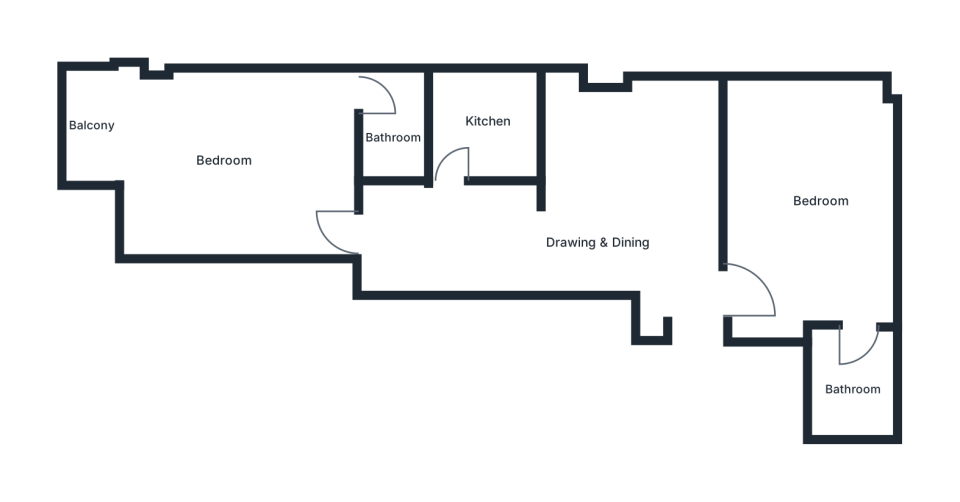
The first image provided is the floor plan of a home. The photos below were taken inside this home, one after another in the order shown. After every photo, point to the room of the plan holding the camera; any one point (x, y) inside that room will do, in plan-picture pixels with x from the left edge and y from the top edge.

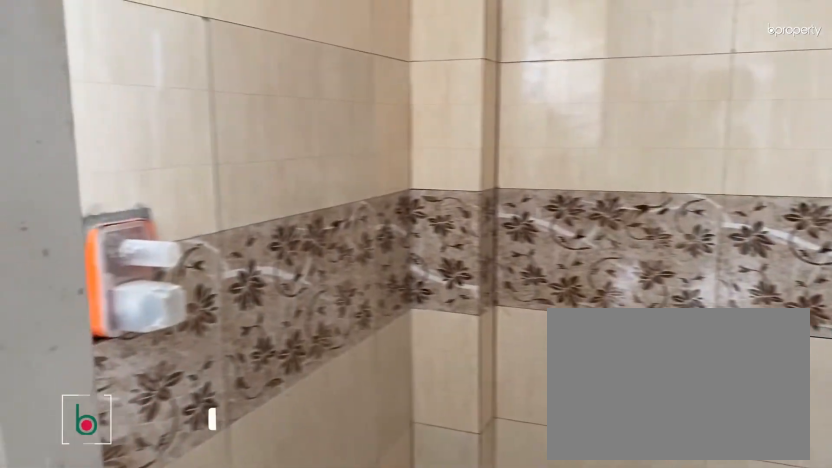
(850, 382)
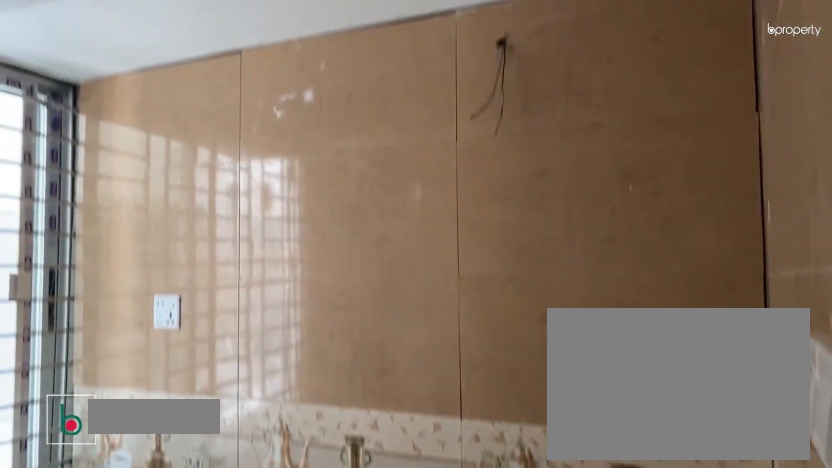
(487, 124)
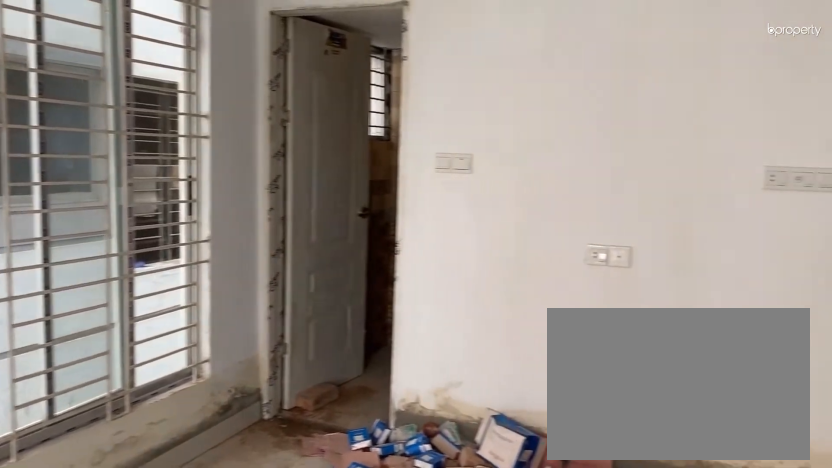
(231, 166)
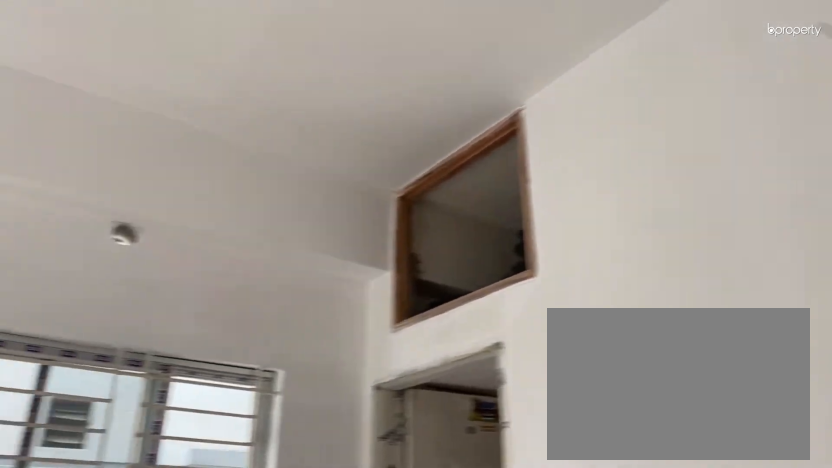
(231, 166)
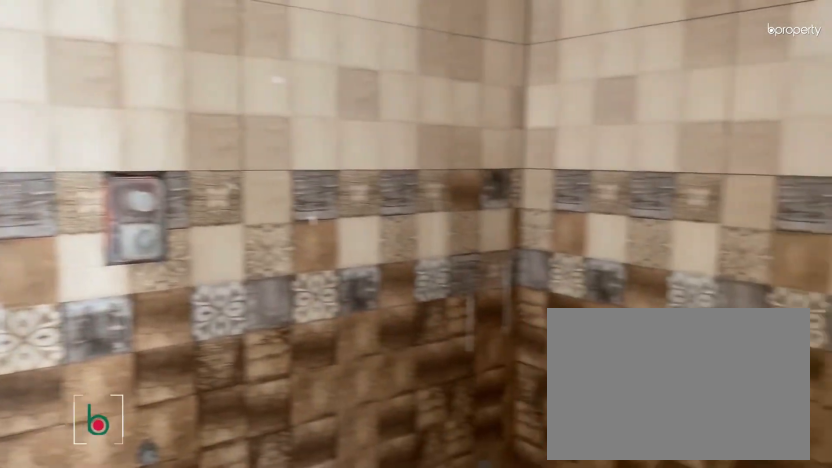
(392, 137)
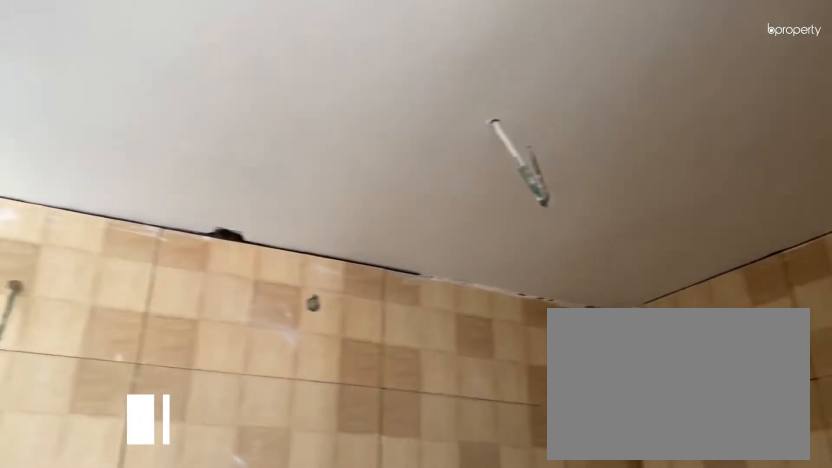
(392, 137)
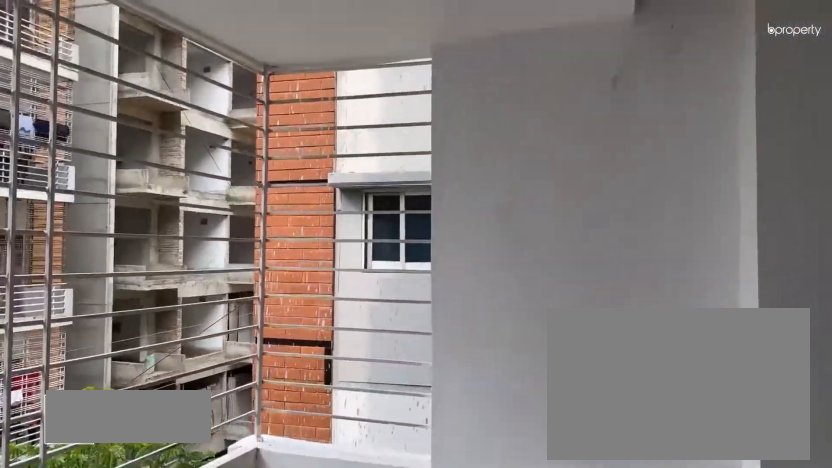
(97, 123)
